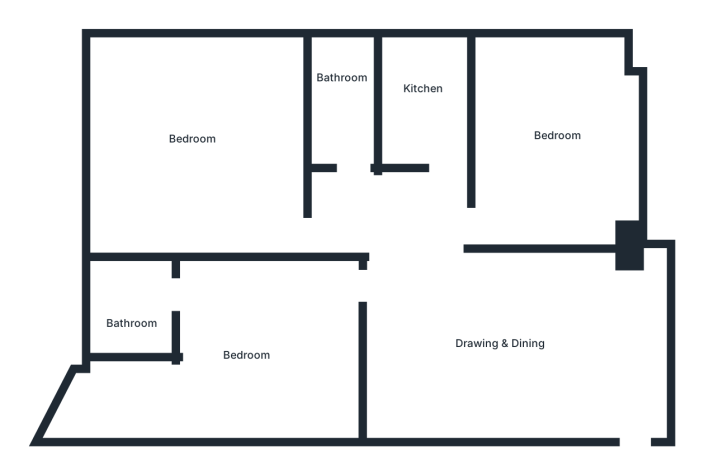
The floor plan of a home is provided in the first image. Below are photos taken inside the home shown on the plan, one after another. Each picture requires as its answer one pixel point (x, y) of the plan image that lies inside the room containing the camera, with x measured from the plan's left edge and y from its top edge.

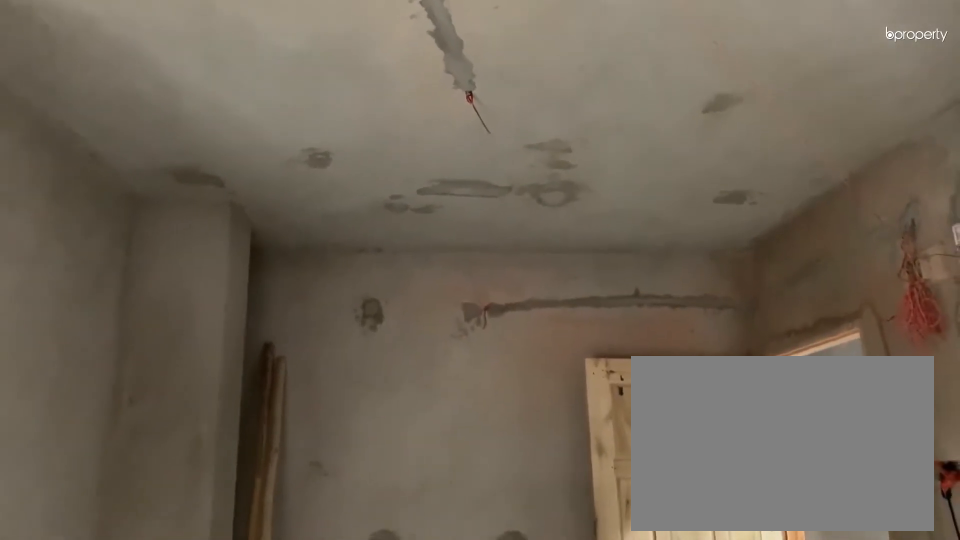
(513, 351)
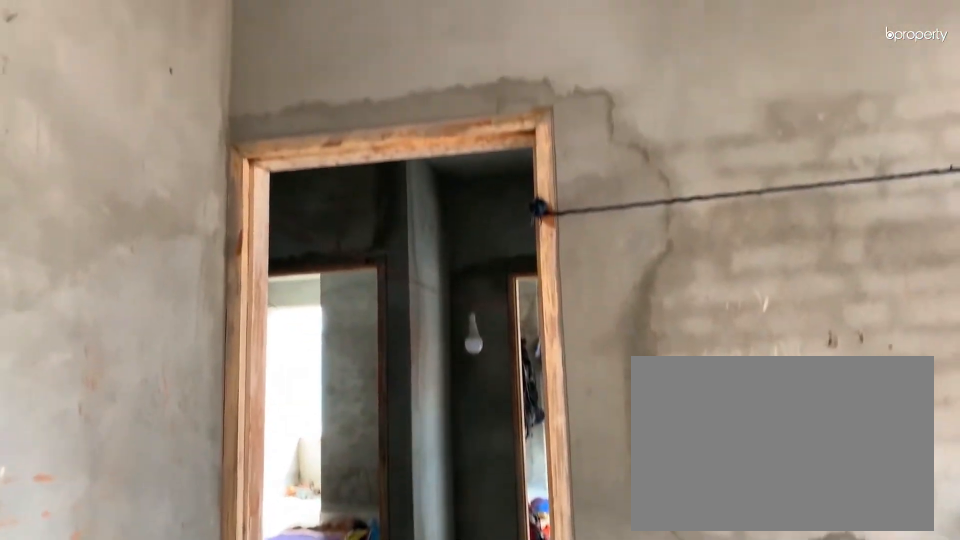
(549, 137)
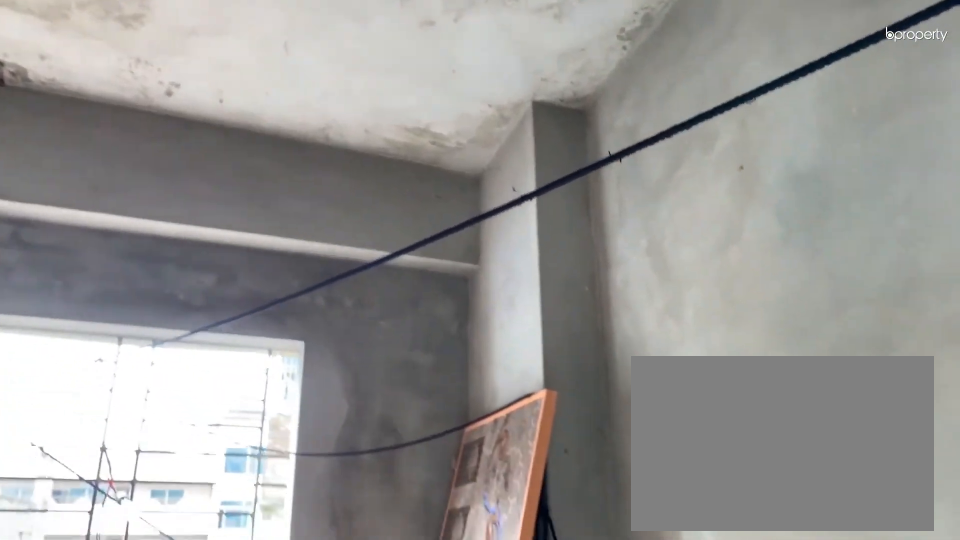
(549, 137)
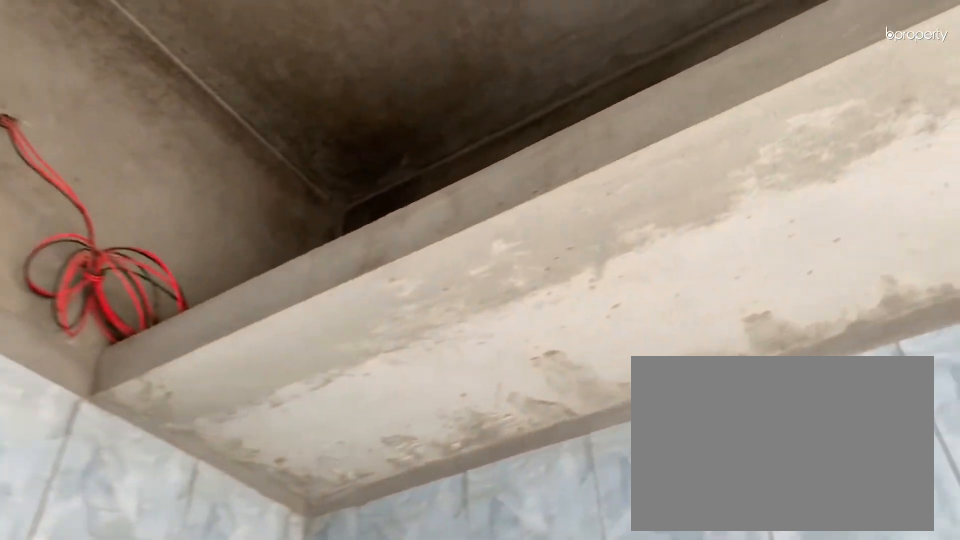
(415, 97)
